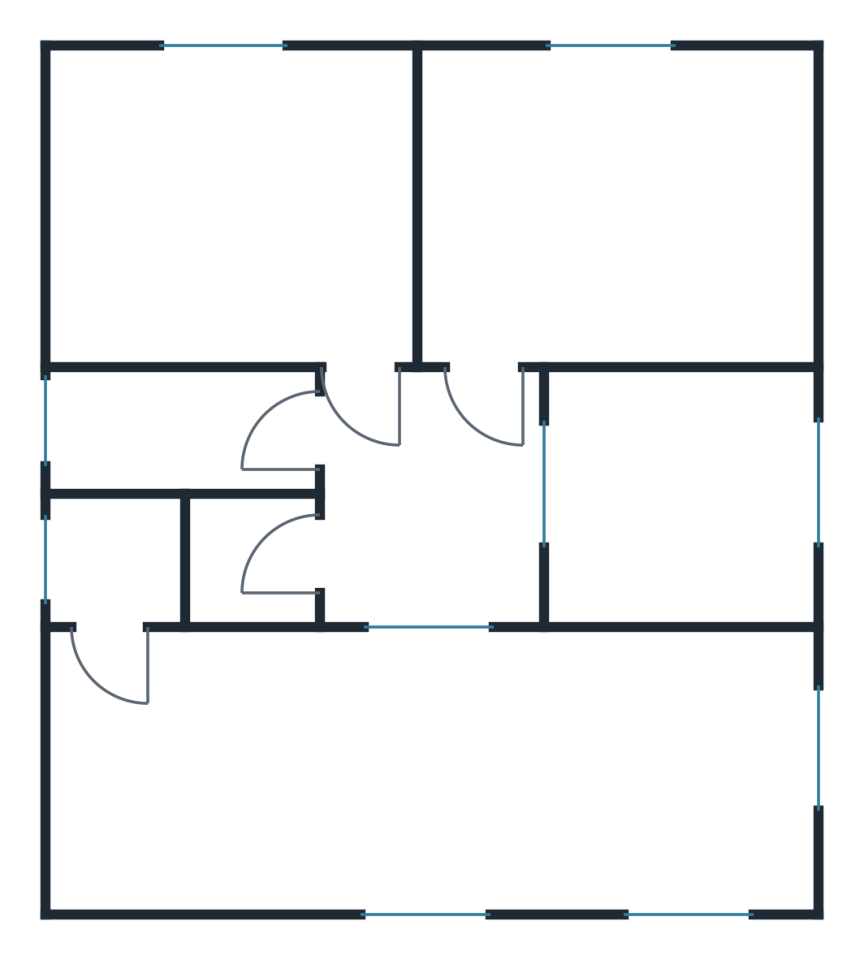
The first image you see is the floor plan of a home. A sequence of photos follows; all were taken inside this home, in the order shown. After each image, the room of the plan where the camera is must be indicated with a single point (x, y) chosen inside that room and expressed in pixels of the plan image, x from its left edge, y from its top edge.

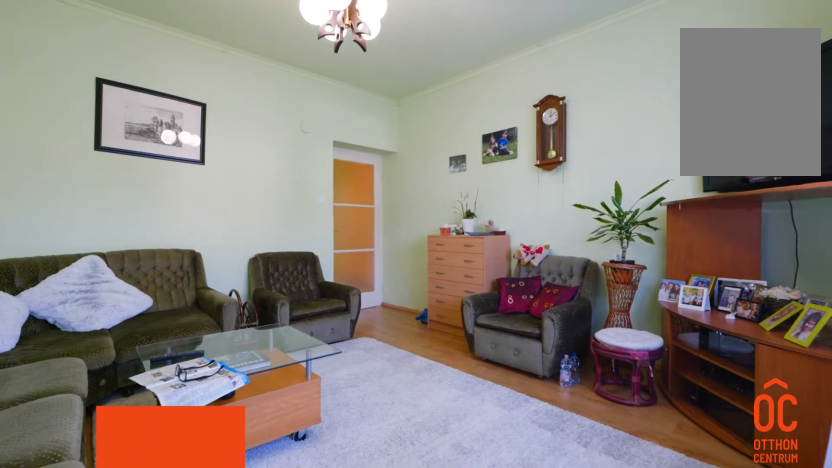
(684, 189)
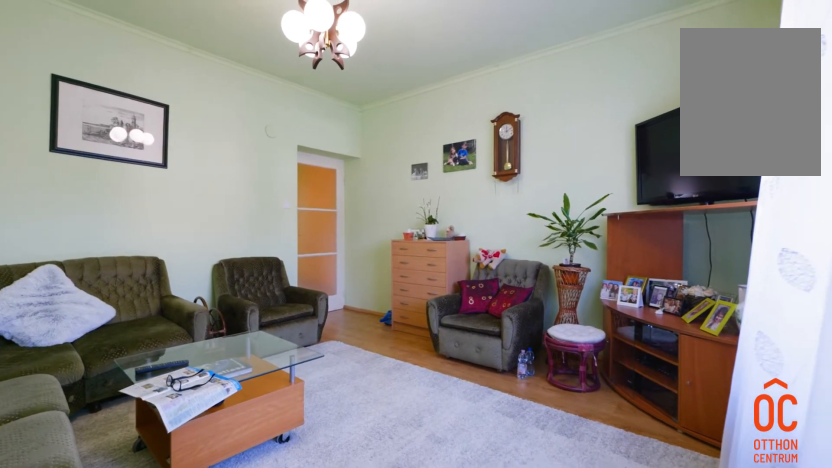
(685, 190)
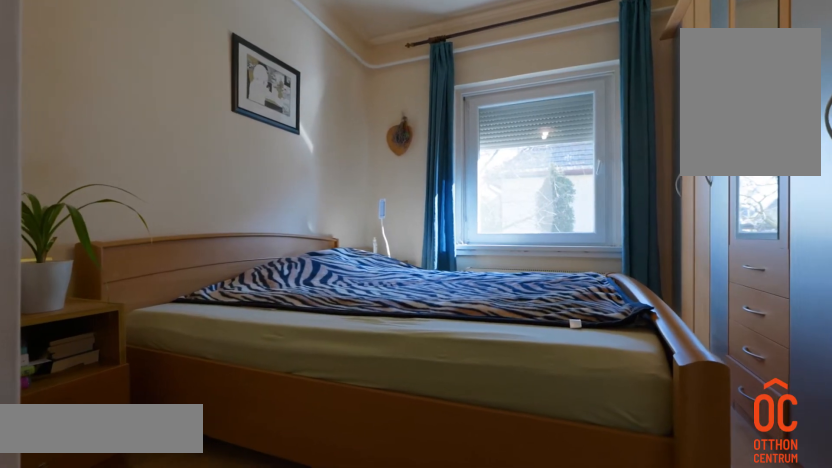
(704, 489)
